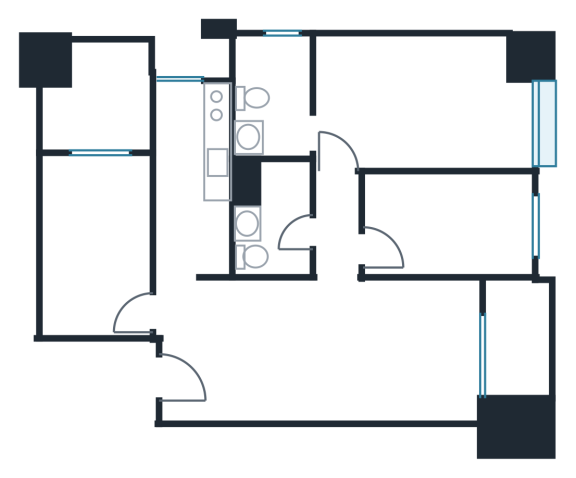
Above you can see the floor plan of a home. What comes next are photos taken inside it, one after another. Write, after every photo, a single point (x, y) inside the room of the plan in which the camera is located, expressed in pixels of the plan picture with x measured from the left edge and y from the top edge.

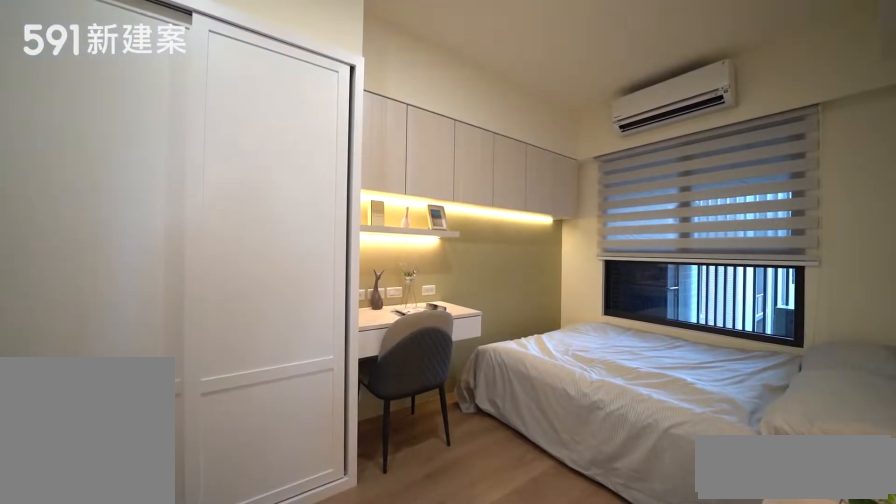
(93, 241)
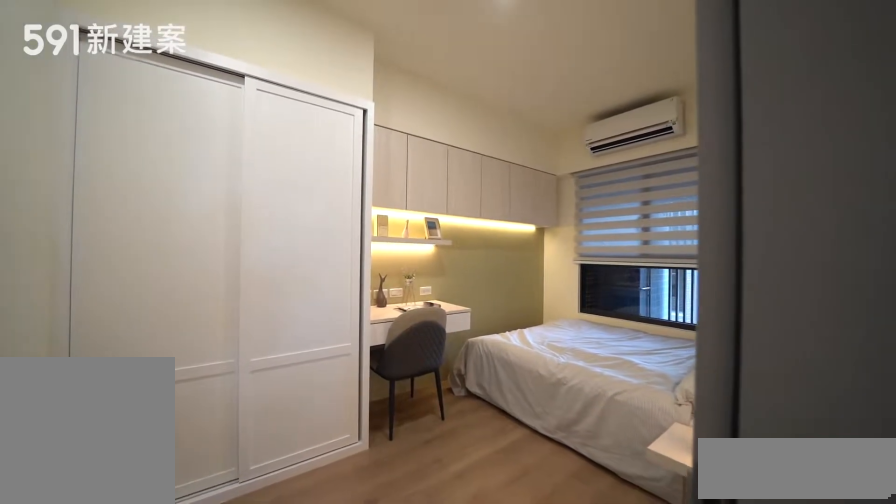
(93, 241)
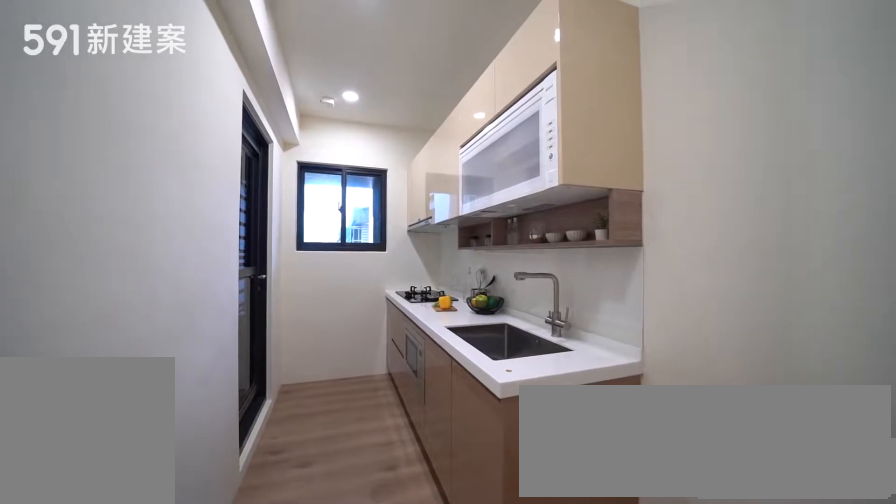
(193, 168)
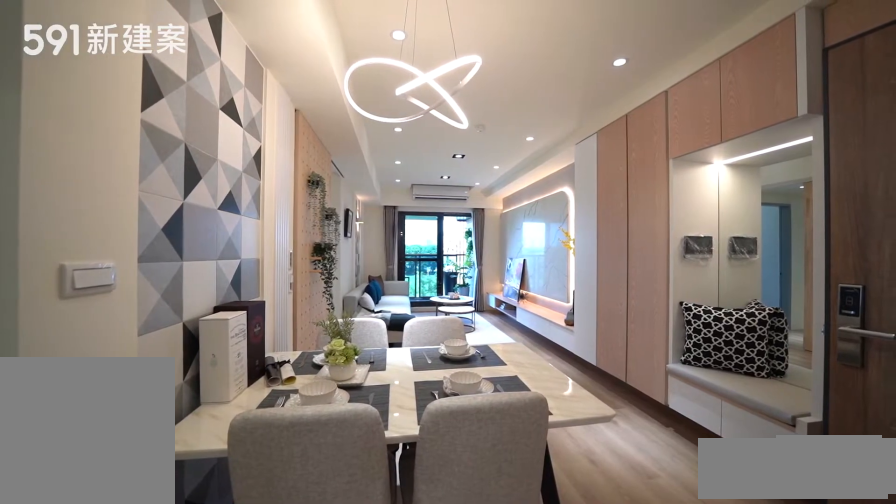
(258, 351)
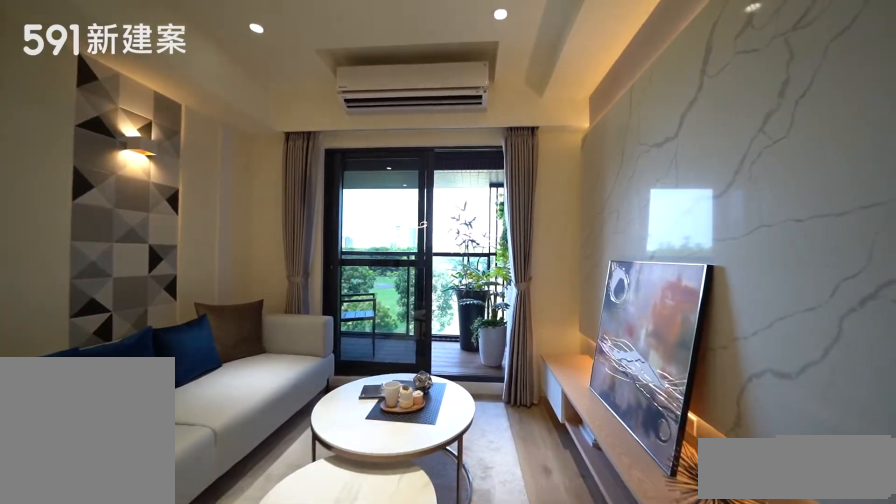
(405, 352)
